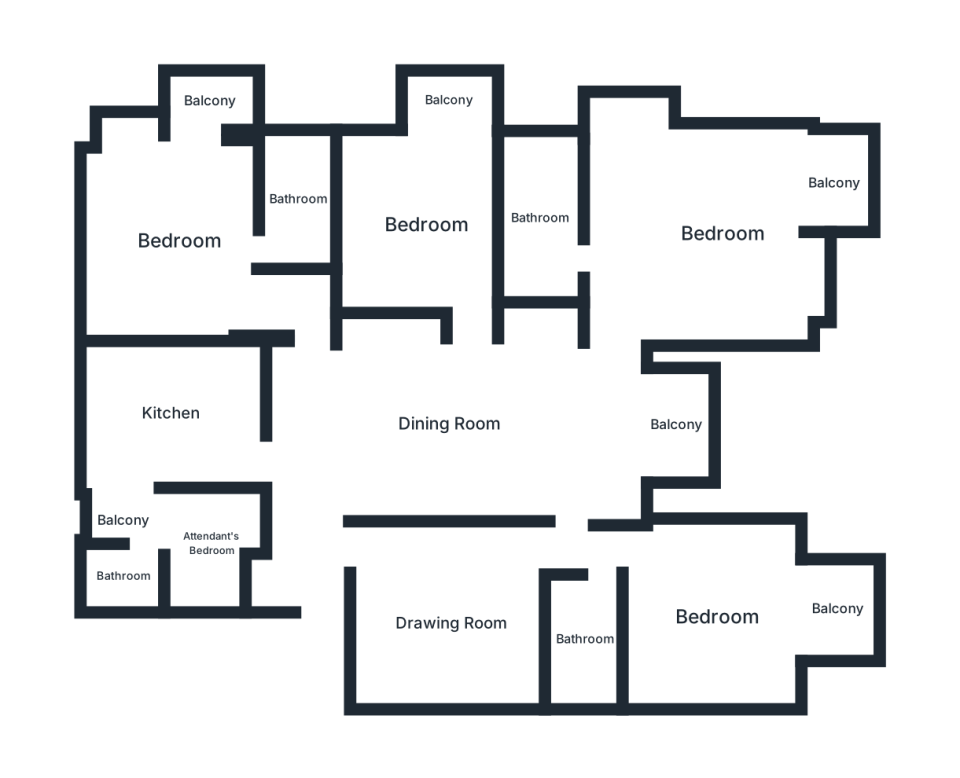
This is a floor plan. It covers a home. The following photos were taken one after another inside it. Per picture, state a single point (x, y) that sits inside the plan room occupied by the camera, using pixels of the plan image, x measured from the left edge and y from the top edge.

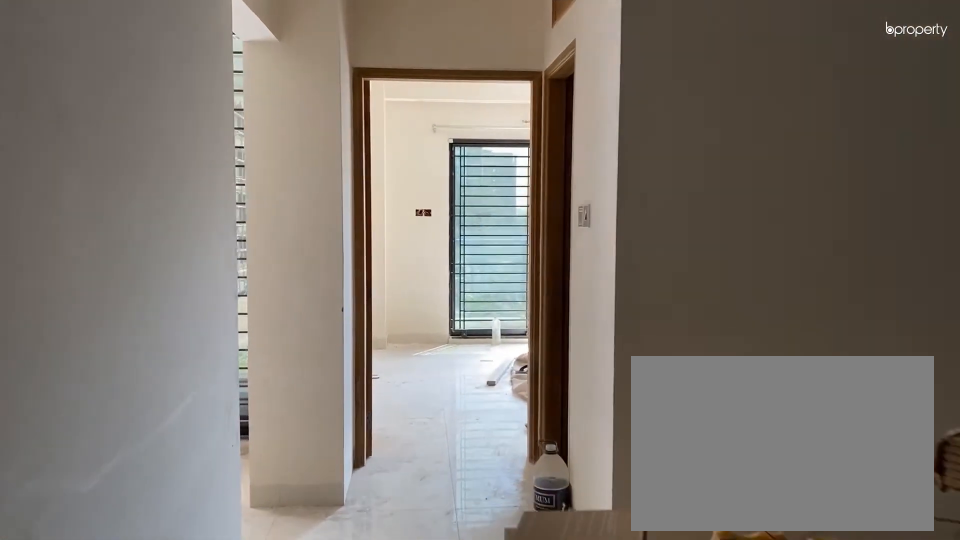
(453, 625)
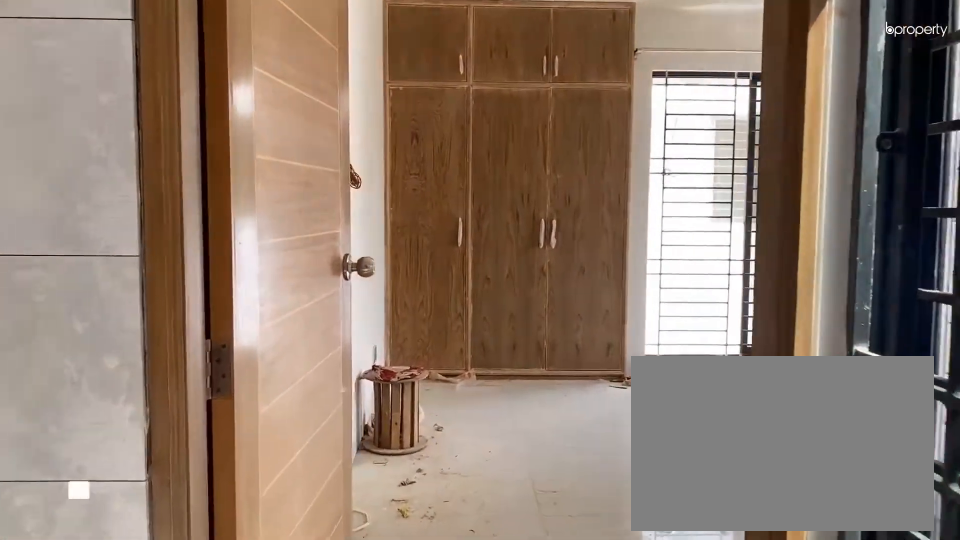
(719, 233)
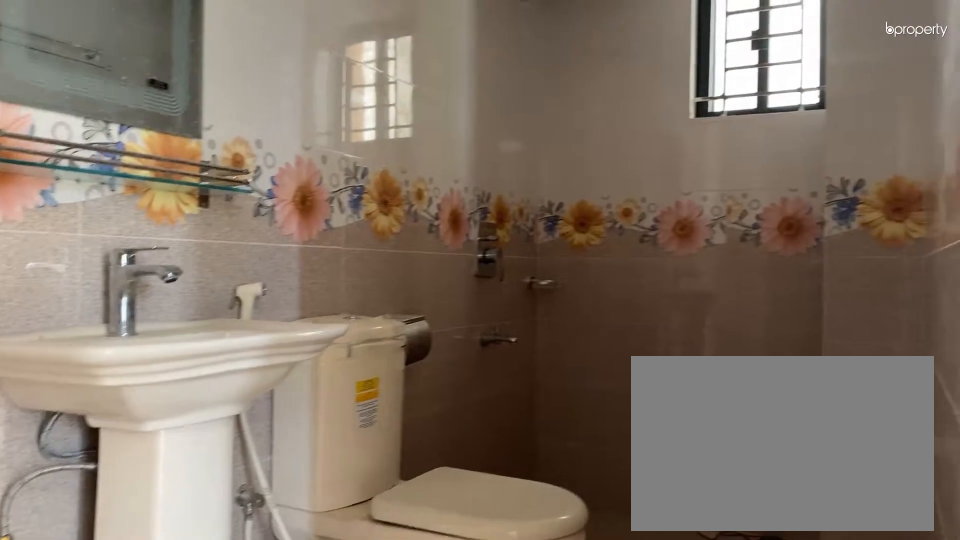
(541, 217)
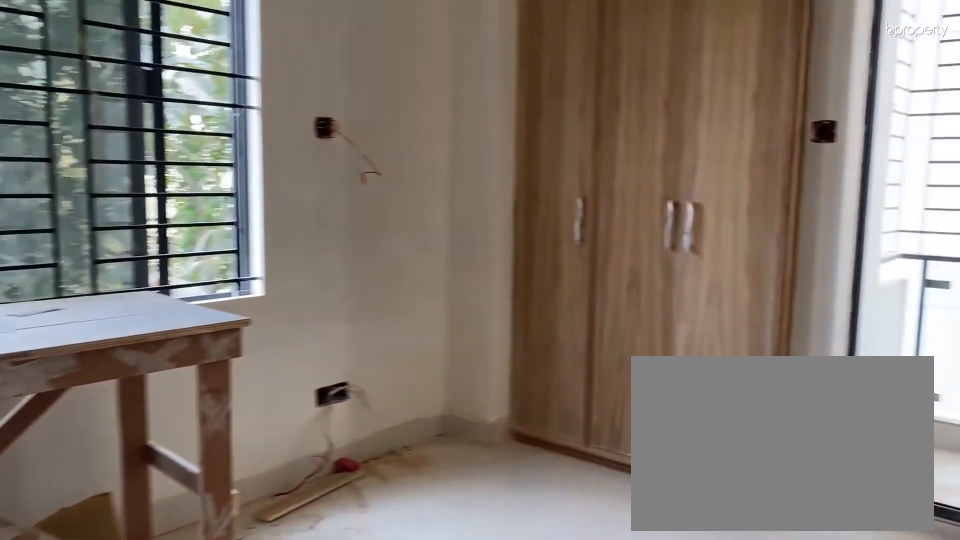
(177, 241)
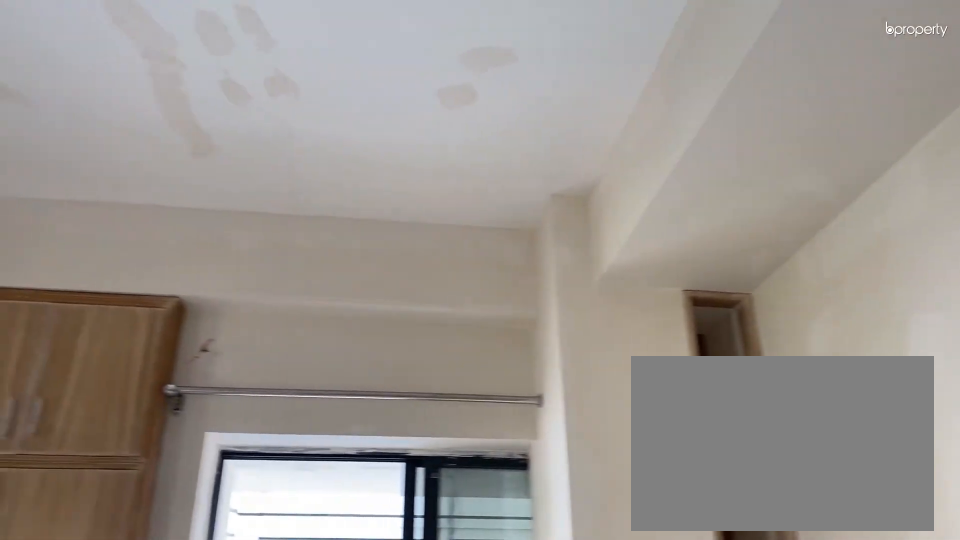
(177, 241)
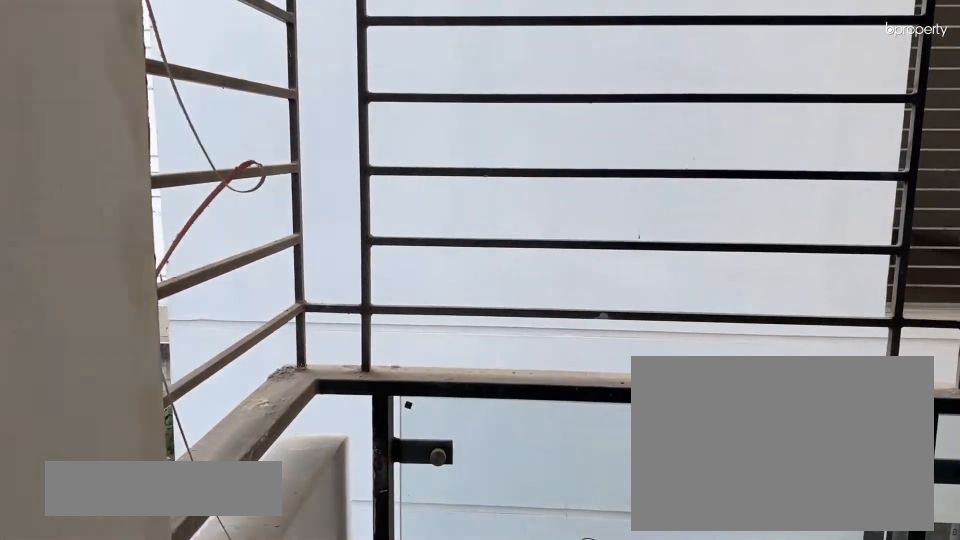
(212, 100)
